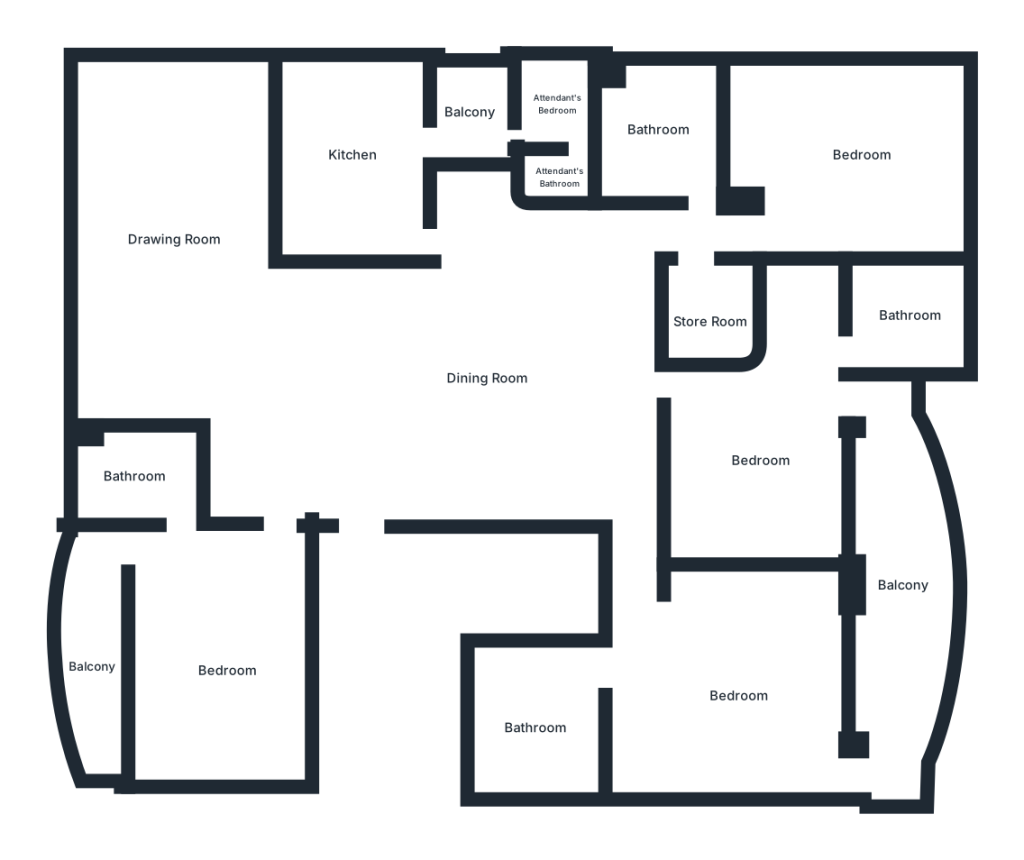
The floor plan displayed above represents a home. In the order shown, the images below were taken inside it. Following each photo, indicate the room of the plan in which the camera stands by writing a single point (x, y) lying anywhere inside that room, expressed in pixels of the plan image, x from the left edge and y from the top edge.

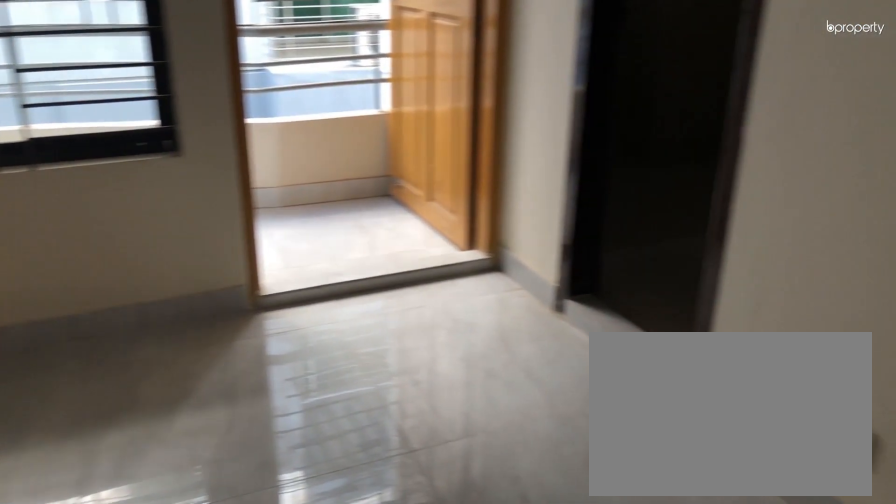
(218, 672)
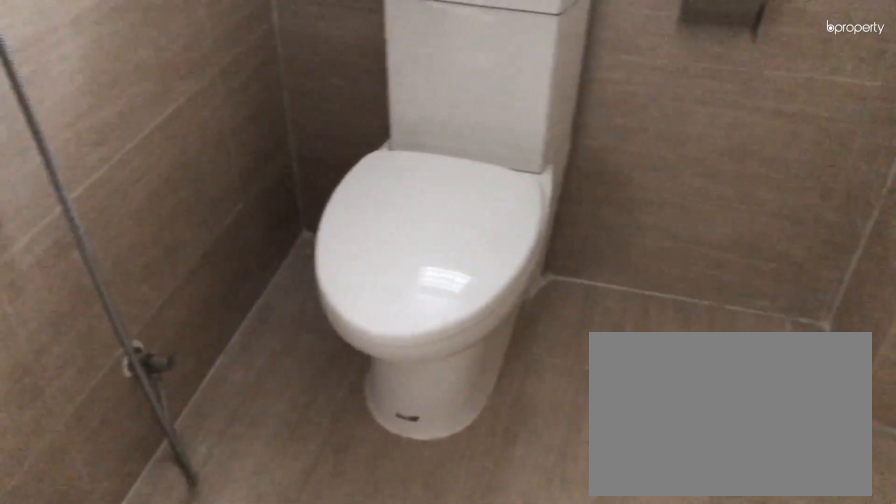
(138, 474)
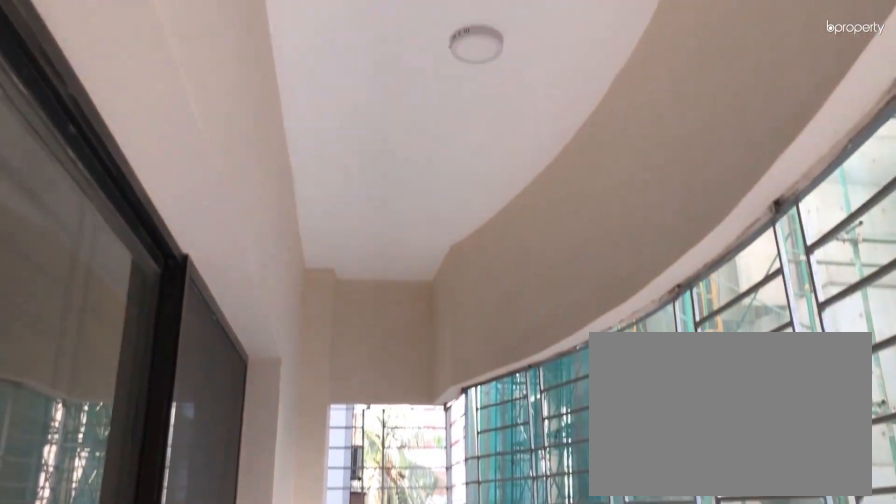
(96, 666)
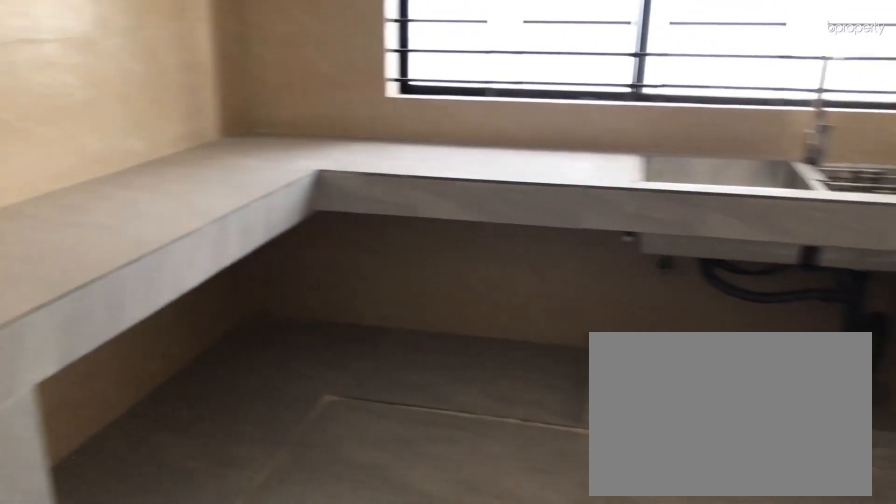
(353, 150)
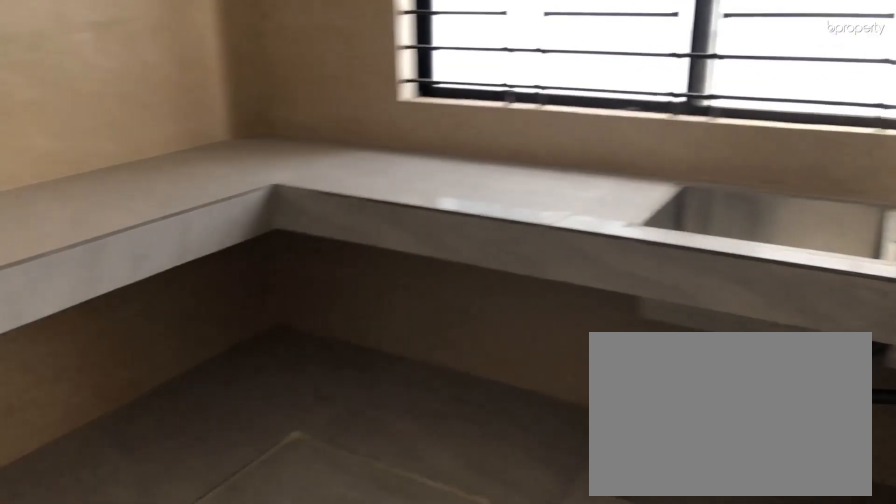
(353, 150)
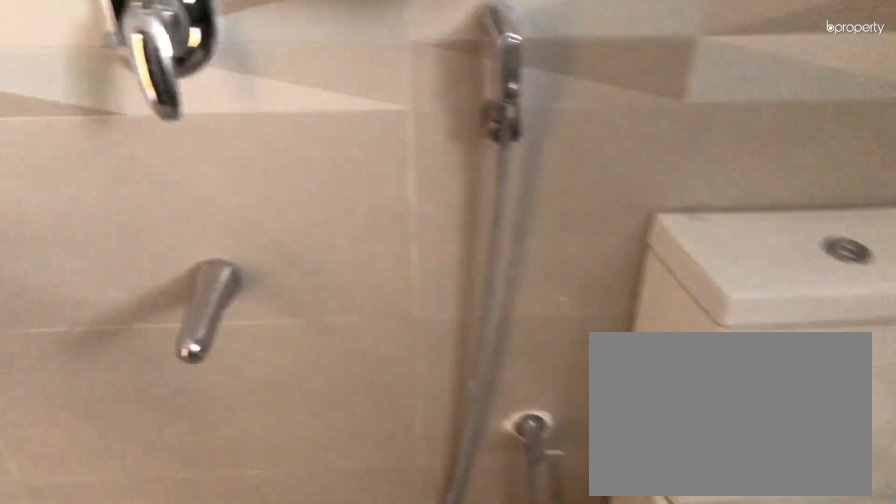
(663, 138)
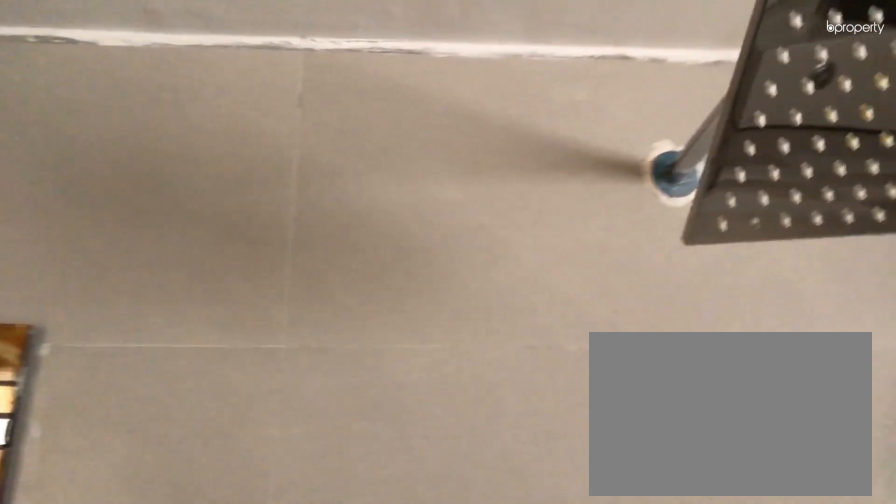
(663, 138)
